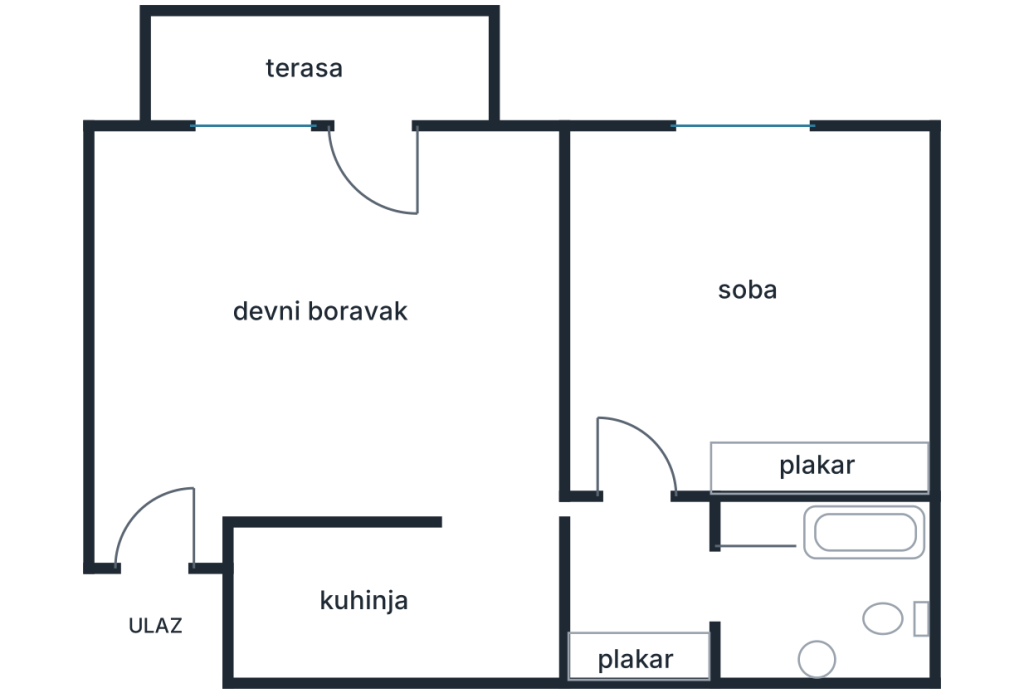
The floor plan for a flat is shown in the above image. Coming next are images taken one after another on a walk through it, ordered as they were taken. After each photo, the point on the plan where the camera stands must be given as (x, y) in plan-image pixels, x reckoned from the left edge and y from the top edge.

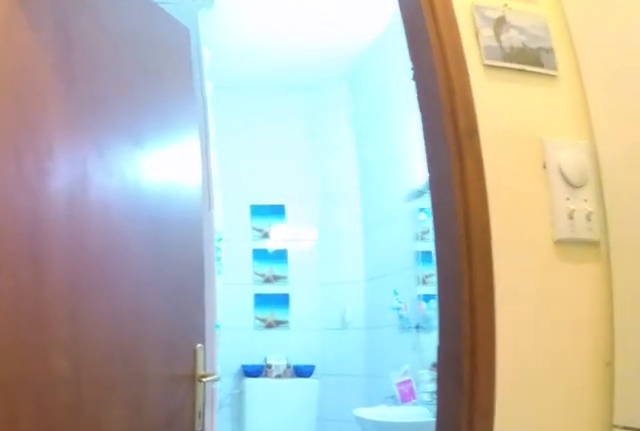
(580, 559)
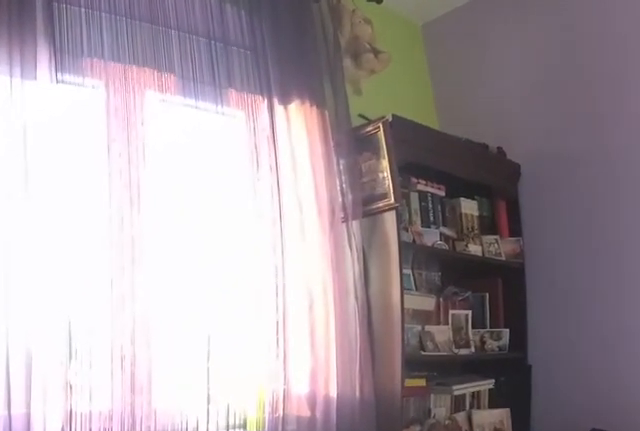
(614, 328)
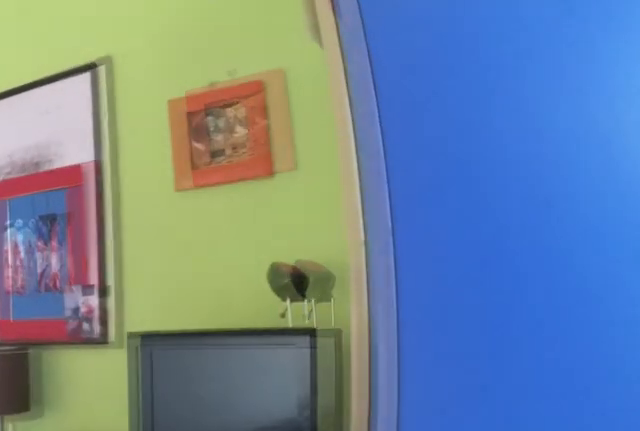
(669, 232)
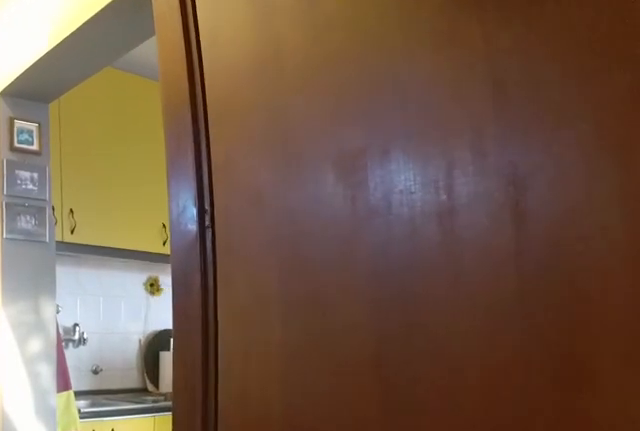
(652, 413)
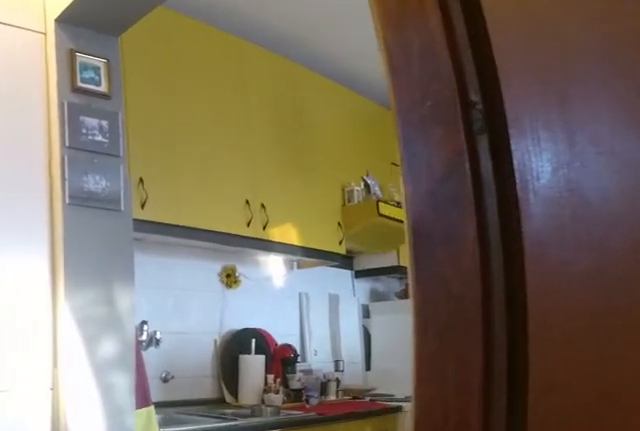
(653, 466)
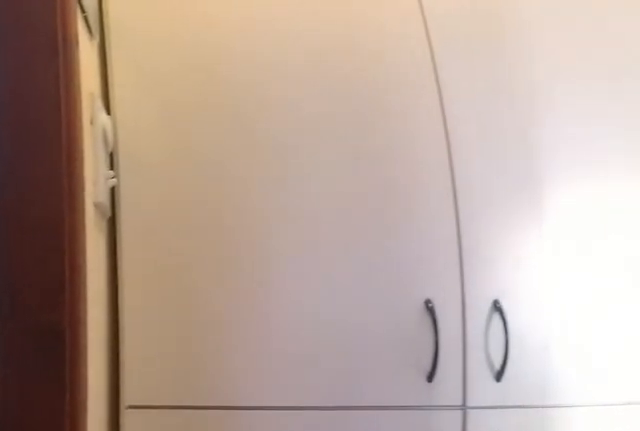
(656, 516)
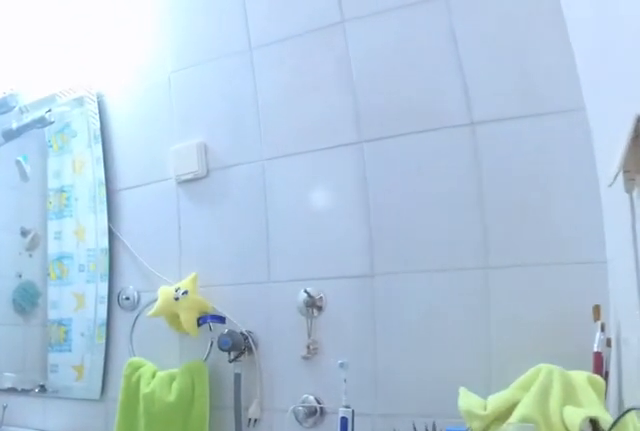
(692, 554)
